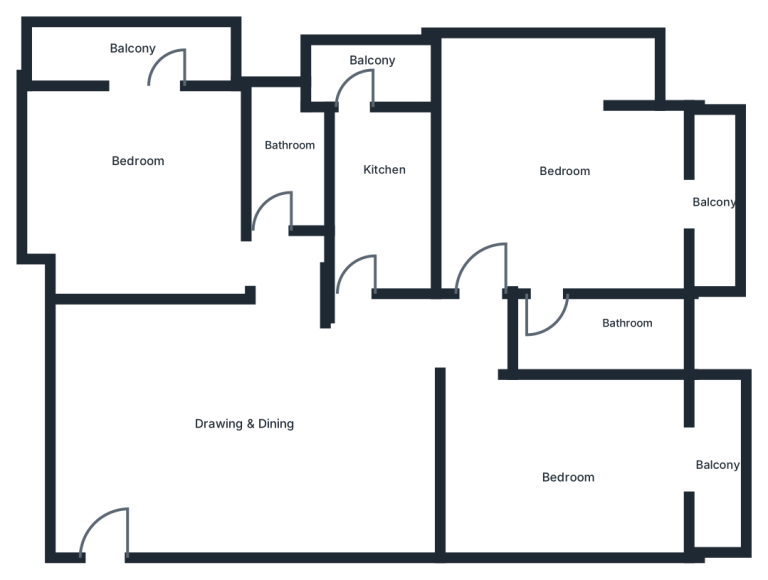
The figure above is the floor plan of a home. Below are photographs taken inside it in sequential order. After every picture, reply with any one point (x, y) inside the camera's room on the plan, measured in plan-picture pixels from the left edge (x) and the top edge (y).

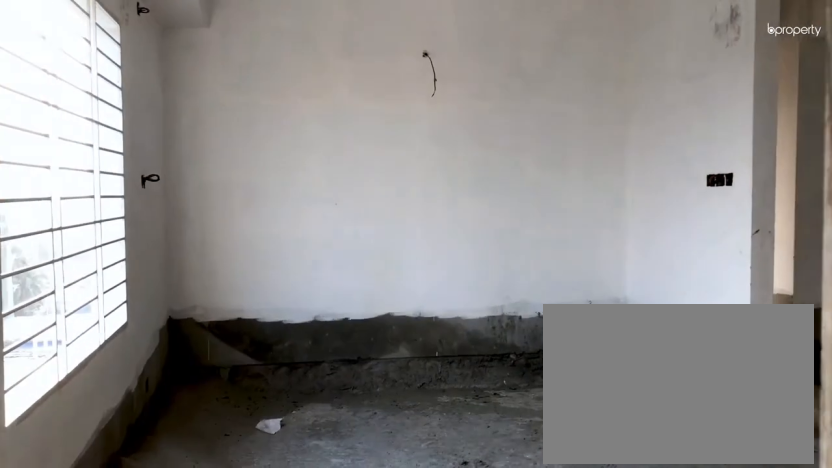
(157, 493)
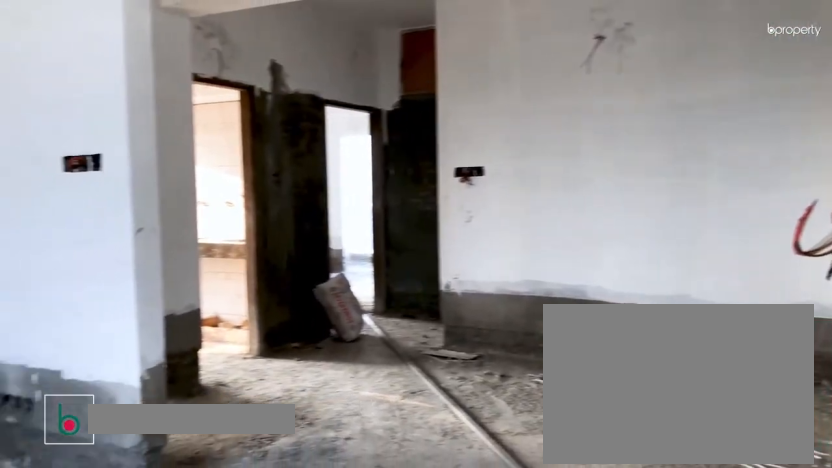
(244, 411)
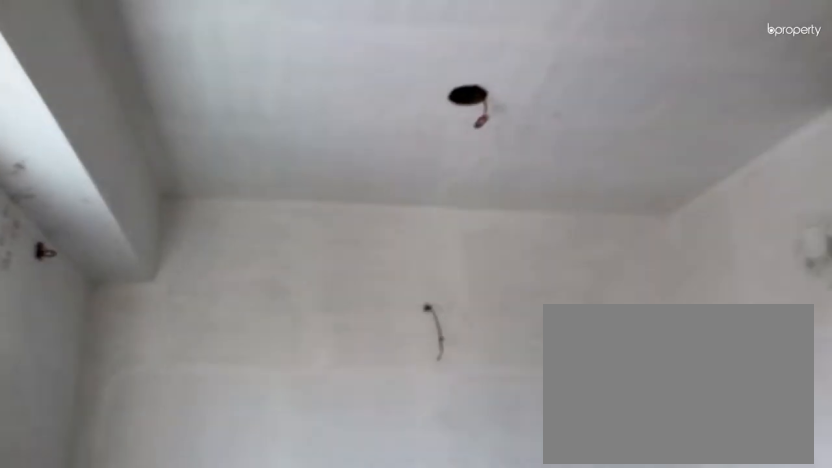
(244, 411)
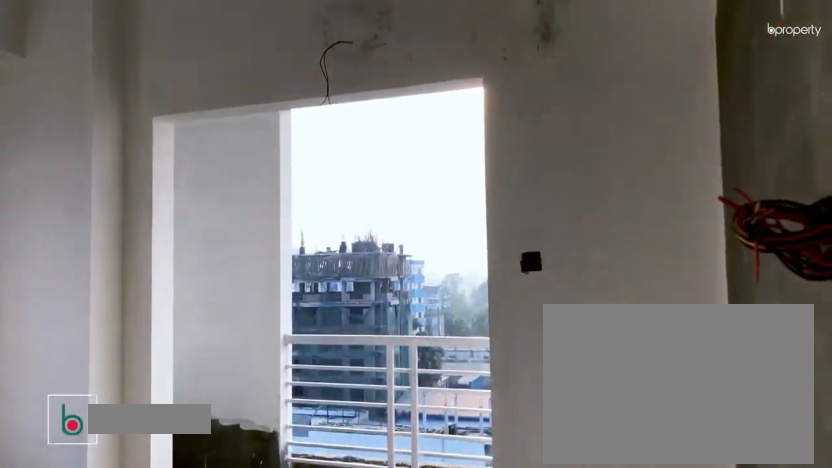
(149, 148)
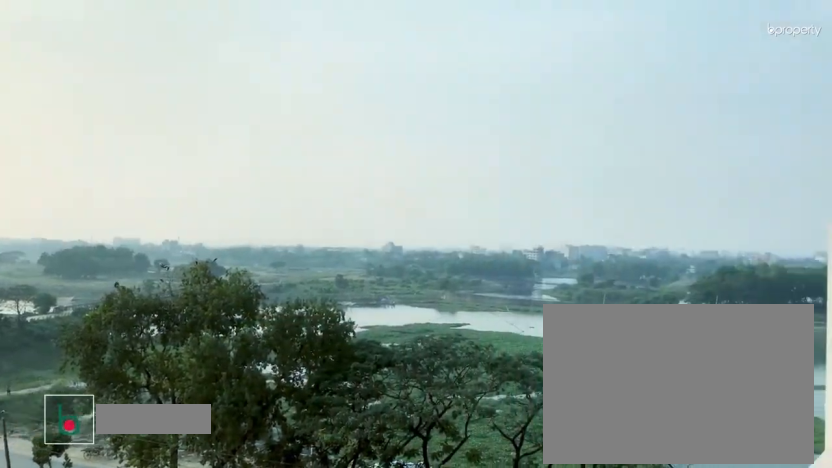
(141, 35)
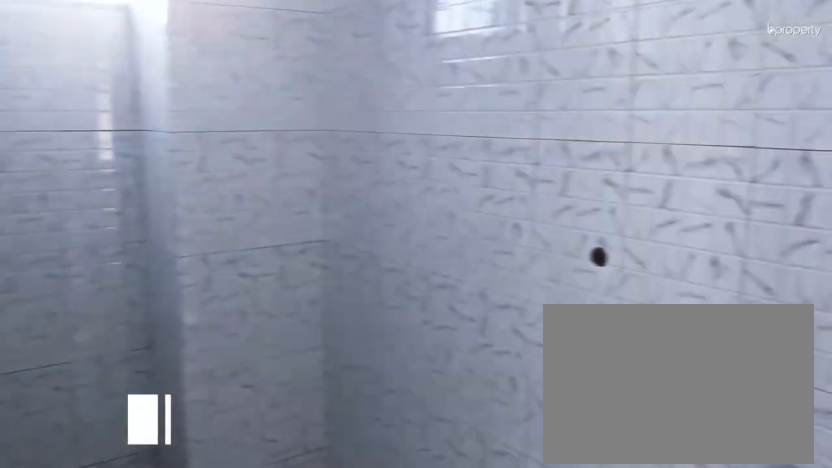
(283, 138)
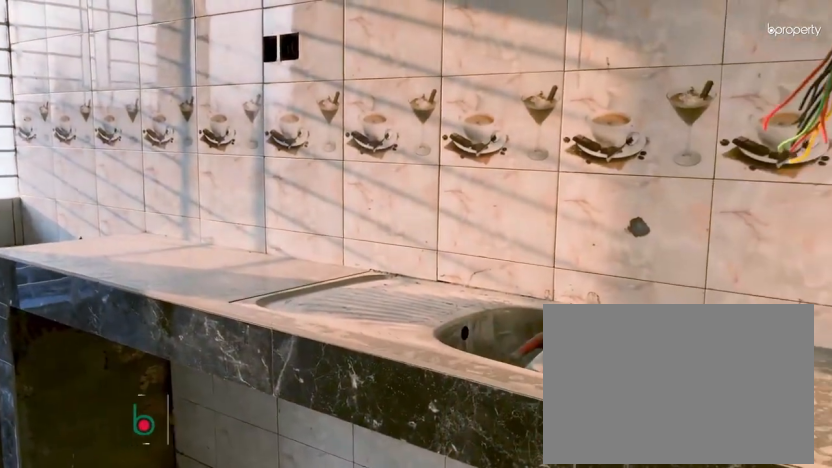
(386, 167)
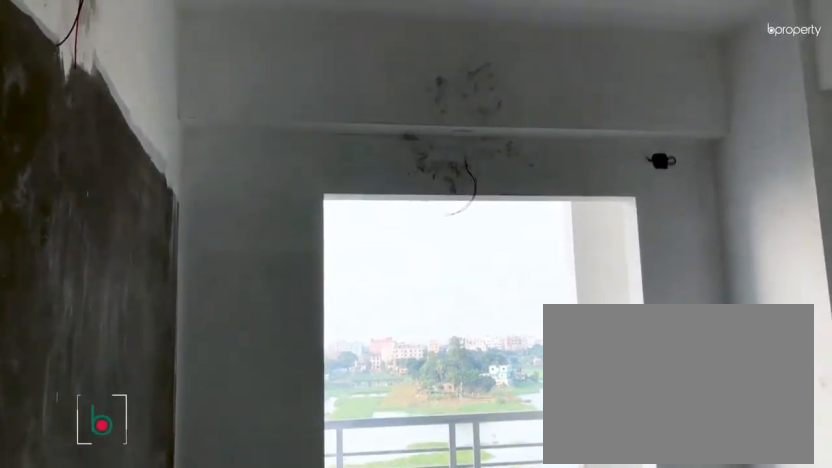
(573, 466)
